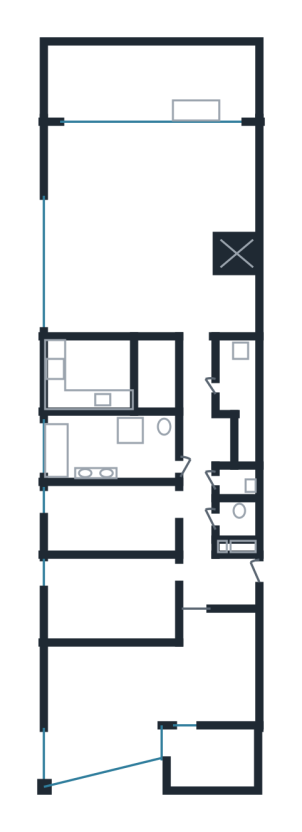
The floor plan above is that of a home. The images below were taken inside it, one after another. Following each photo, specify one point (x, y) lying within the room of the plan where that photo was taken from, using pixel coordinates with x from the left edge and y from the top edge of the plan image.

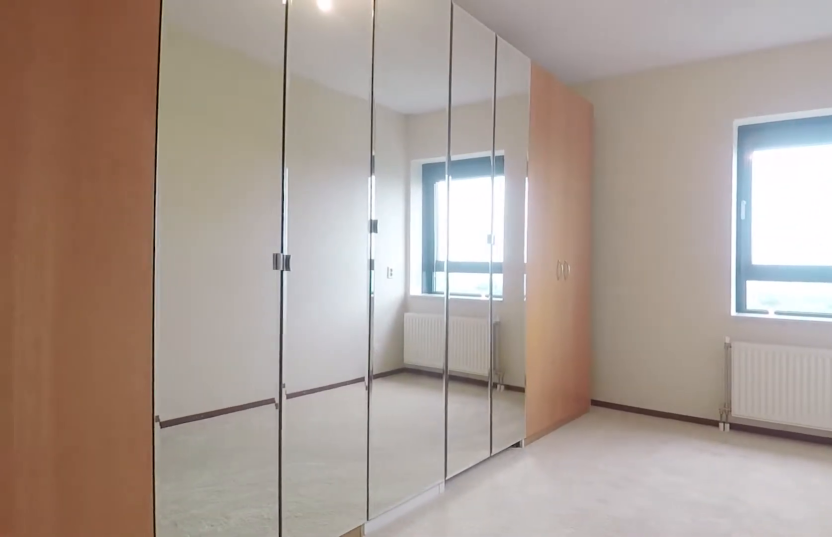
(112, 602)
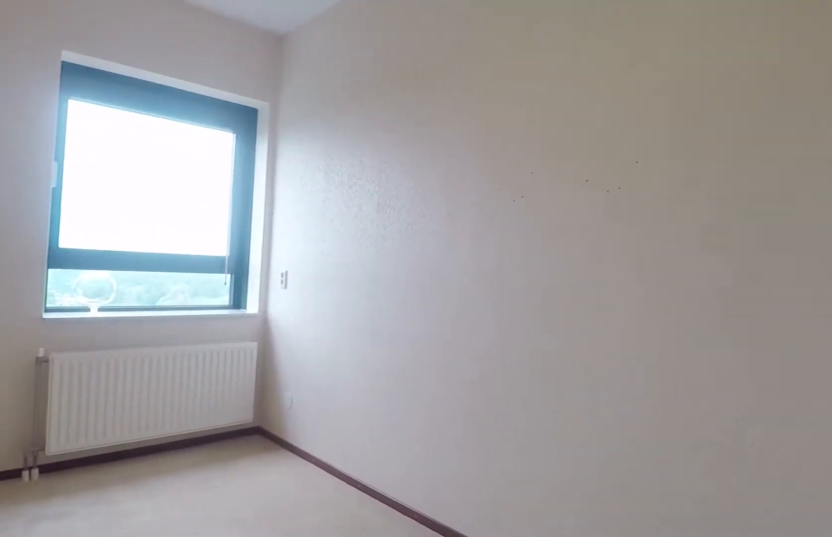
(112, 602)
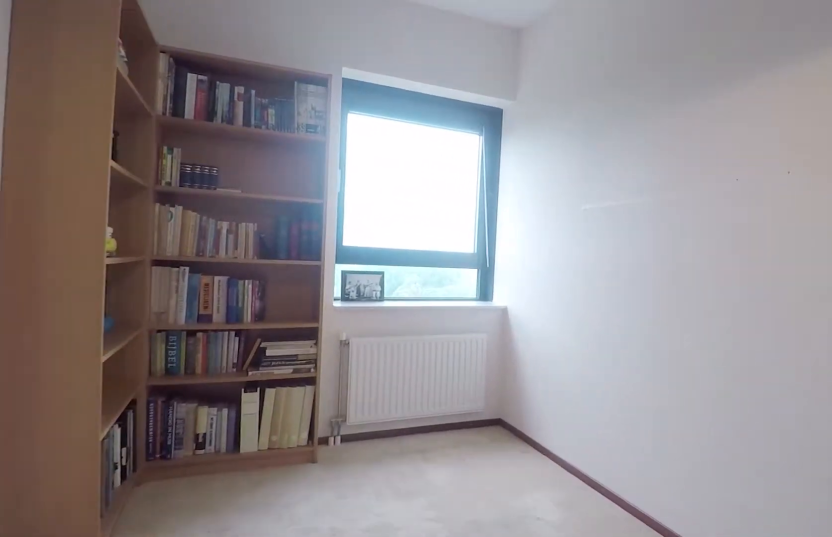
(112, 514)
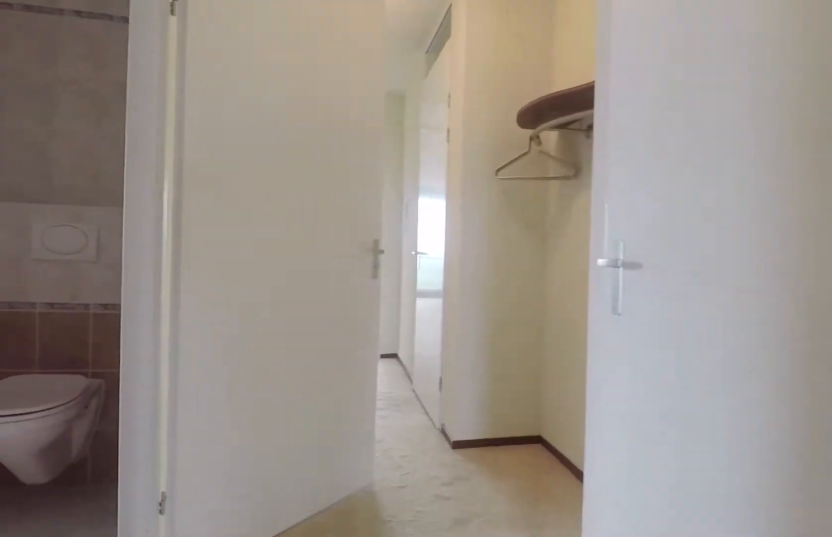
(205, 491)
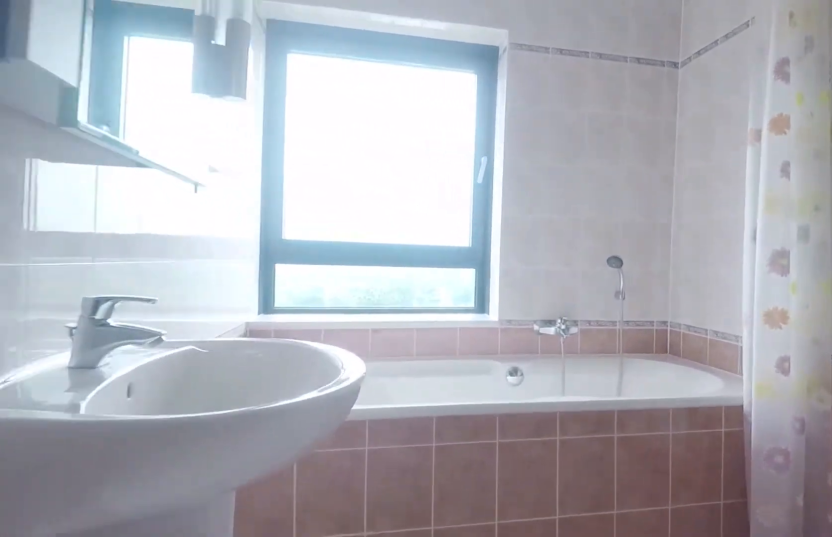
(113, 448)
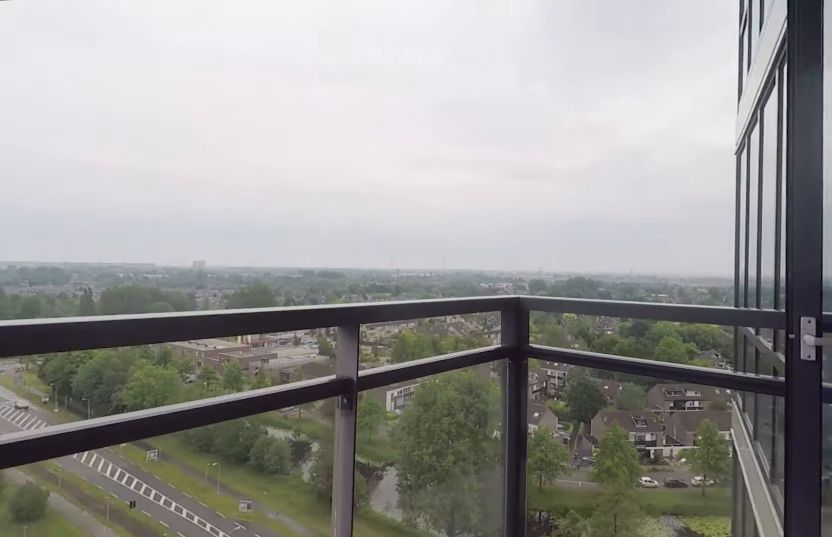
(210, 759)
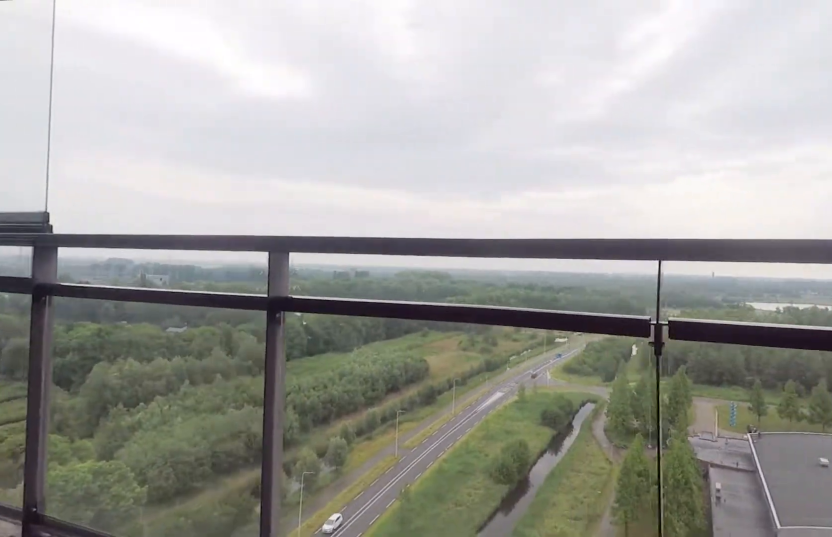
(152, 82)
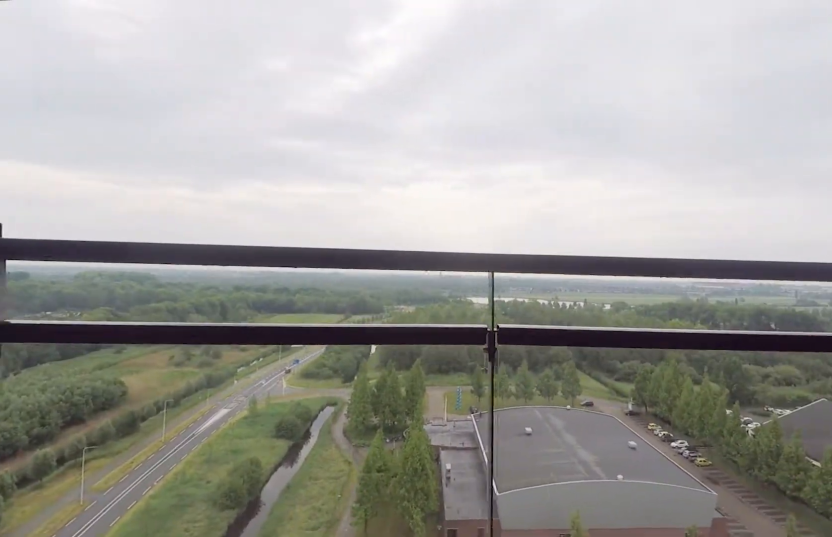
(152, 82)
